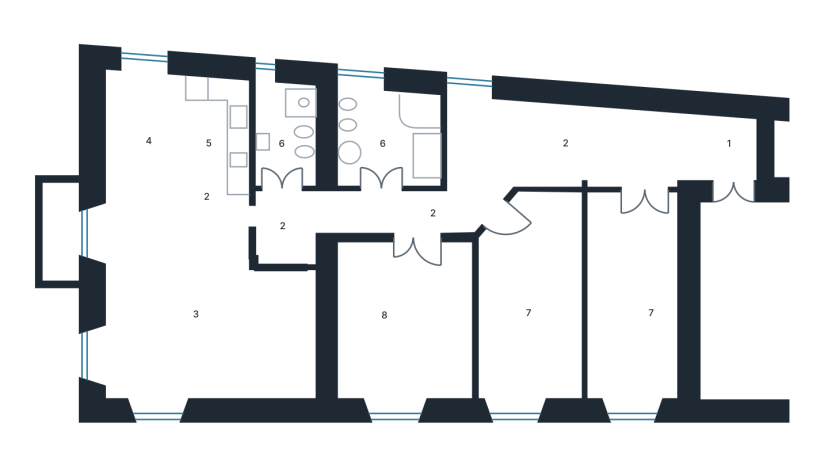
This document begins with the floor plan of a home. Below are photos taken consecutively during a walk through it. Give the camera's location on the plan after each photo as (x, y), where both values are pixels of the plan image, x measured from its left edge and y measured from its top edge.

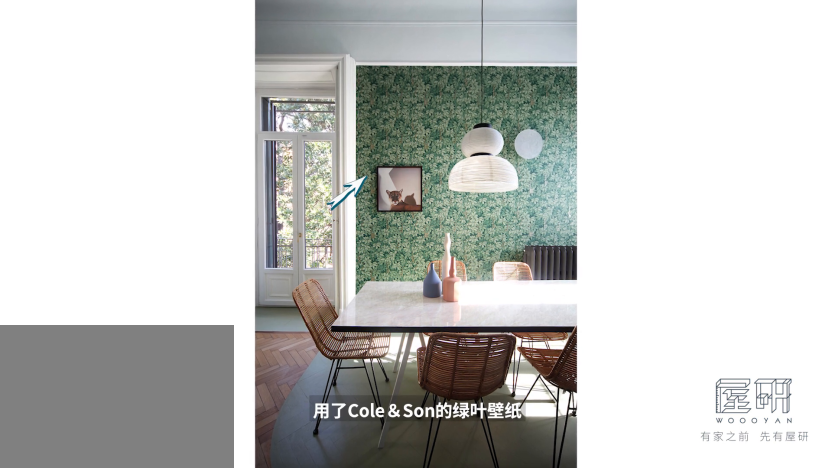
(215, 255)
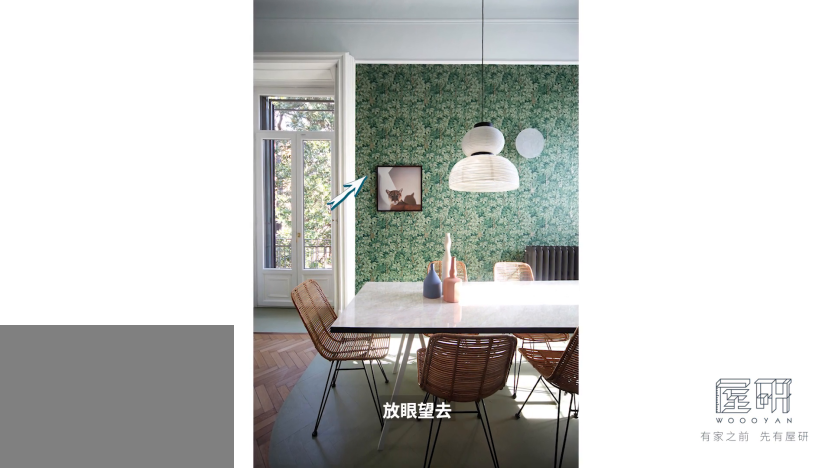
(215, 255)
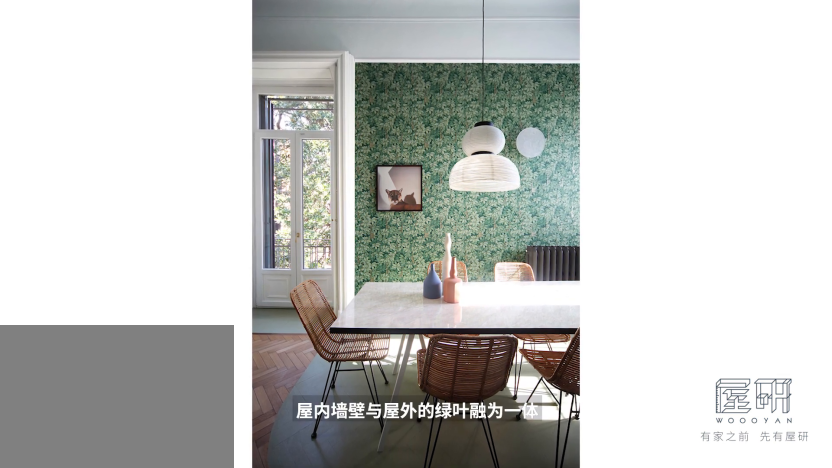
(215, 255)
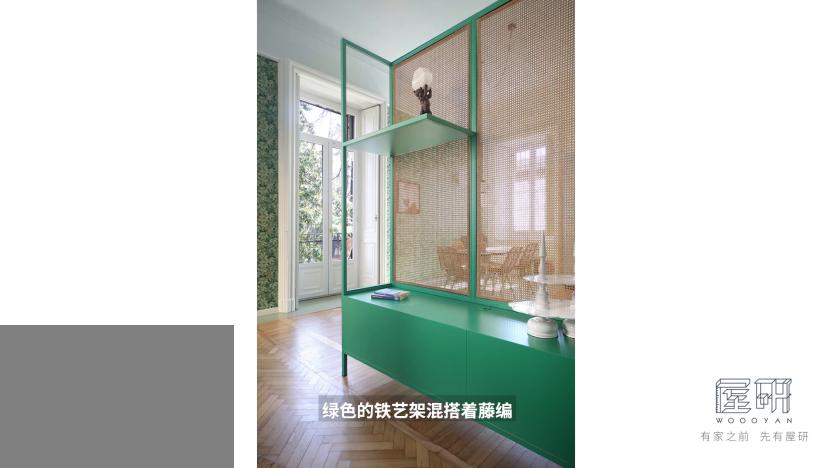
(197, 297)
